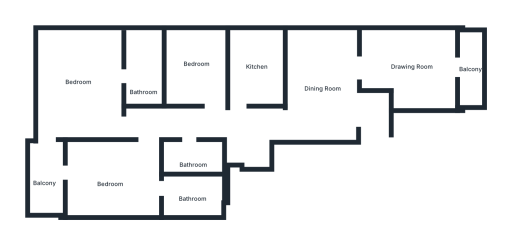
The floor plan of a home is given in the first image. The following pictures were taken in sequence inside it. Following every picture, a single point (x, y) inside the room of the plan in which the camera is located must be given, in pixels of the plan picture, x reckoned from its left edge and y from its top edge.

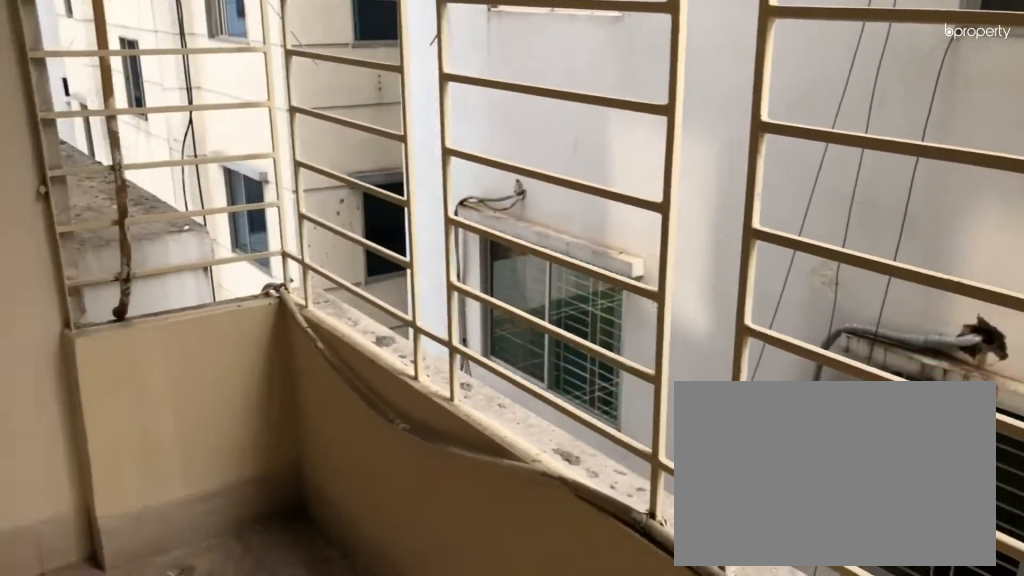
(50, 183)
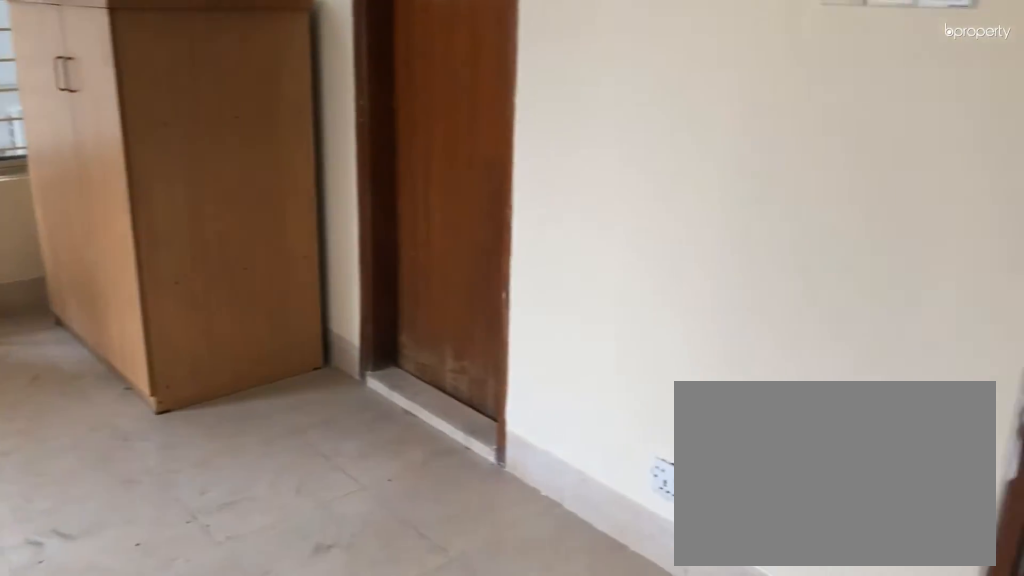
(82, 82)
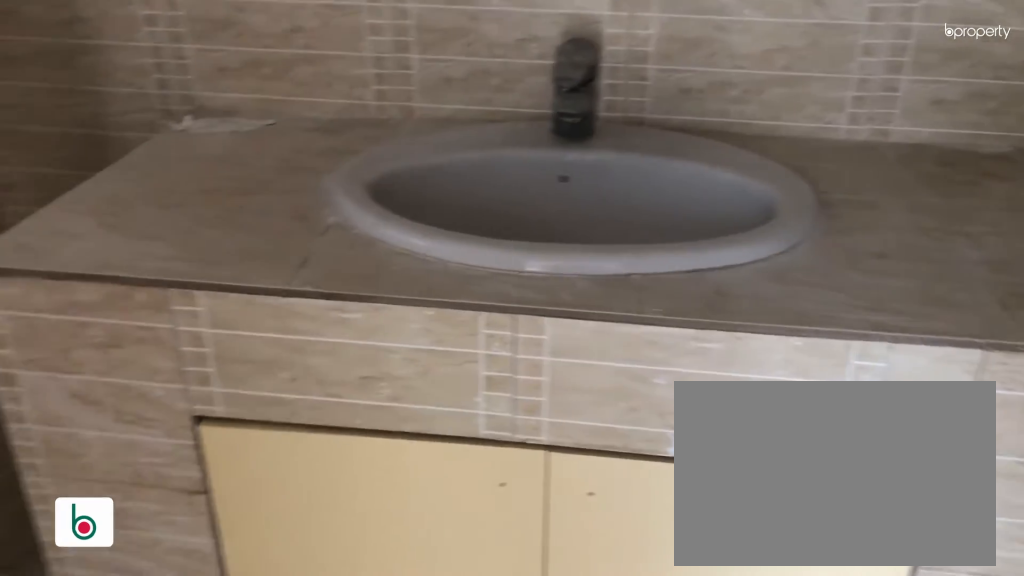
(146, 67)
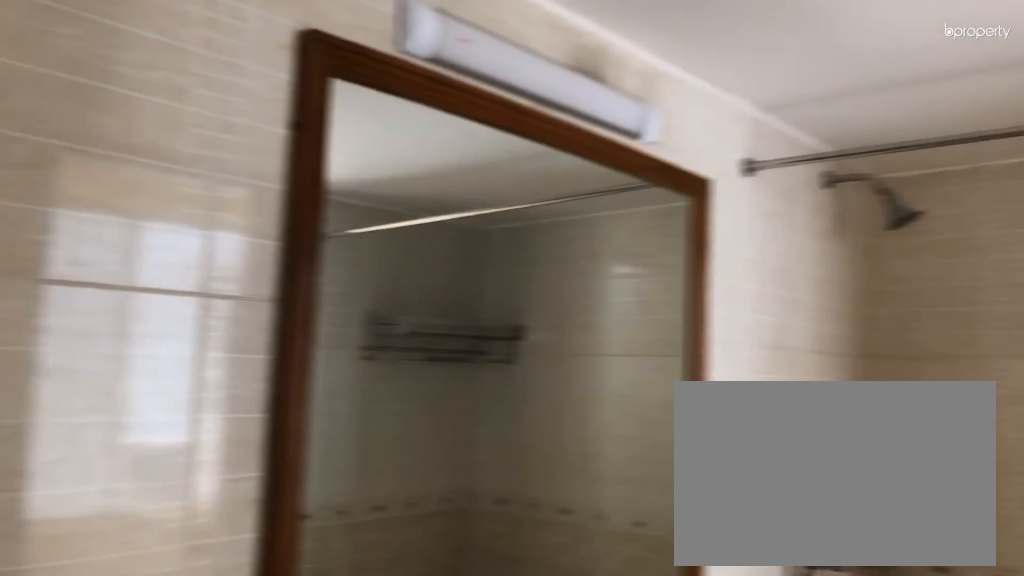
(146, 67)
